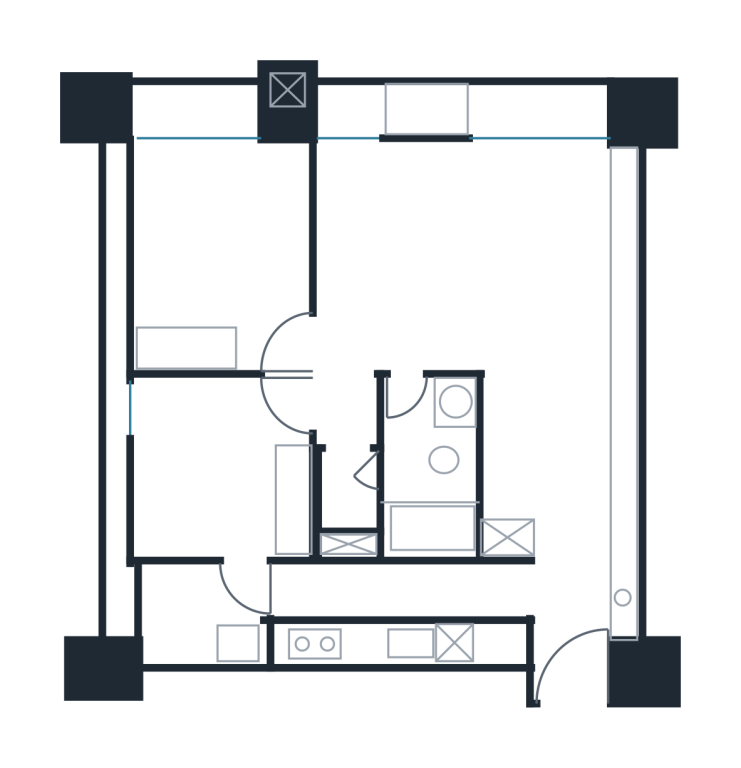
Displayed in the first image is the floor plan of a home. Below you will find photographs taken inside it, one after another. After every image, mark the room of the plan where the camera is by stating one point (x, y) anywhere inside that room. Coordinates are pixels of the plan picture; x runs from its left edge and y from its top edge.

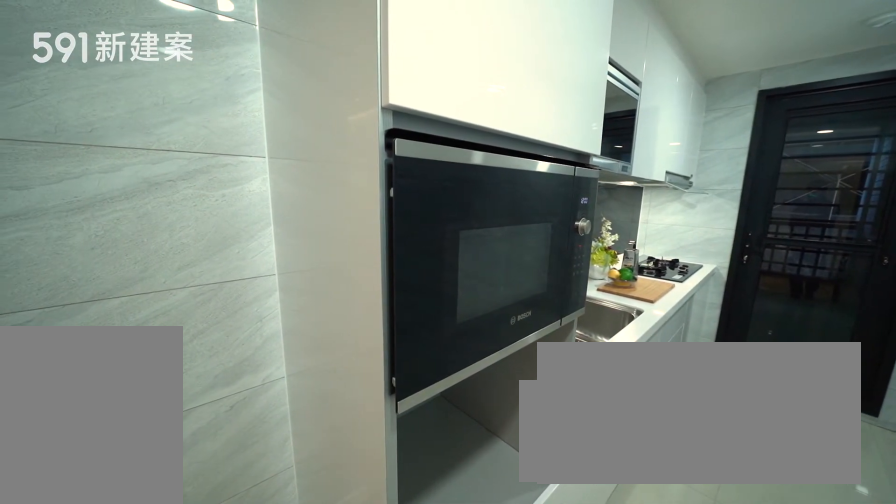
(393, 607)
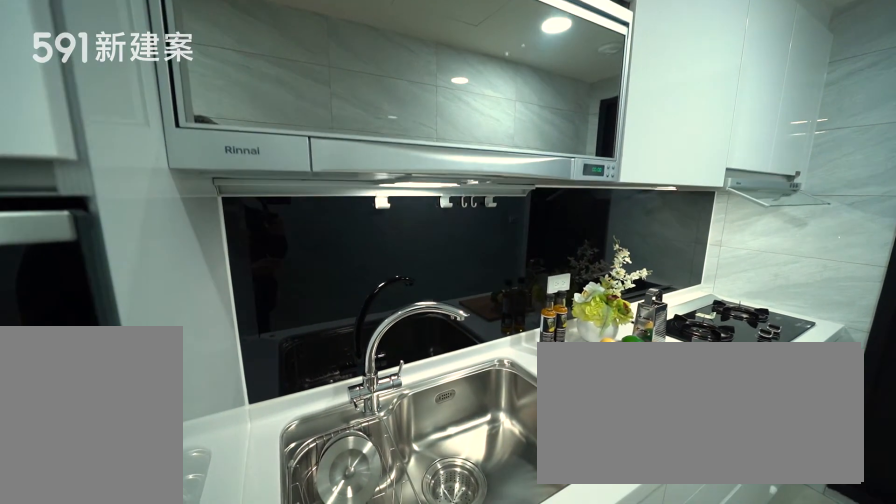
(393, 607)
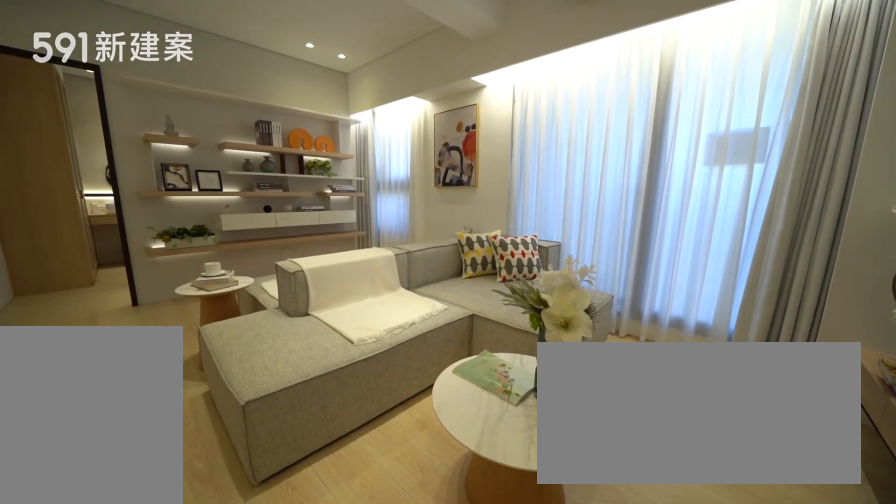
(538, 224)
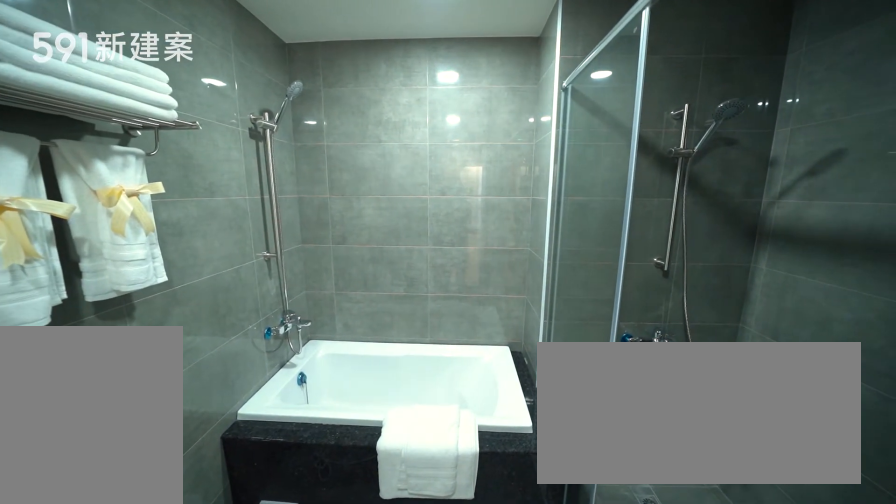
(425, 468)
